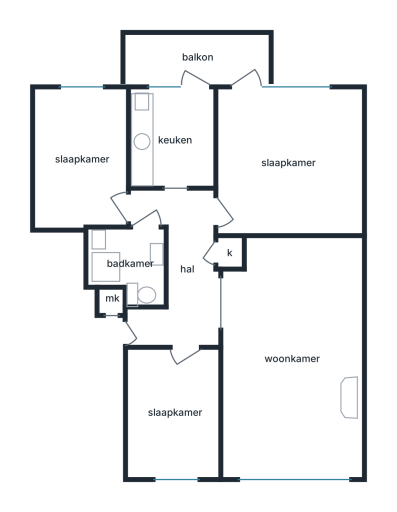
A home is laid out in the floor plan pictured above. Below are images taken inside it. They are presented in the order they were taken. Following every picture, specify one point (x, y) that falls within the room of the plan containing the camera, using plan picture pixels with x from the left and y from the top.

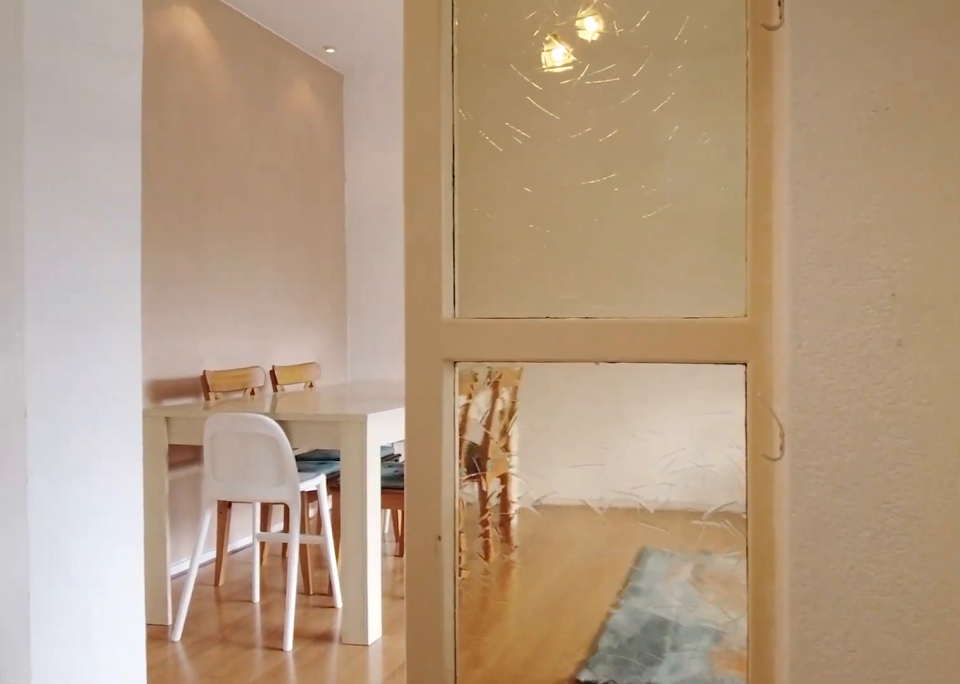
(181, 268)
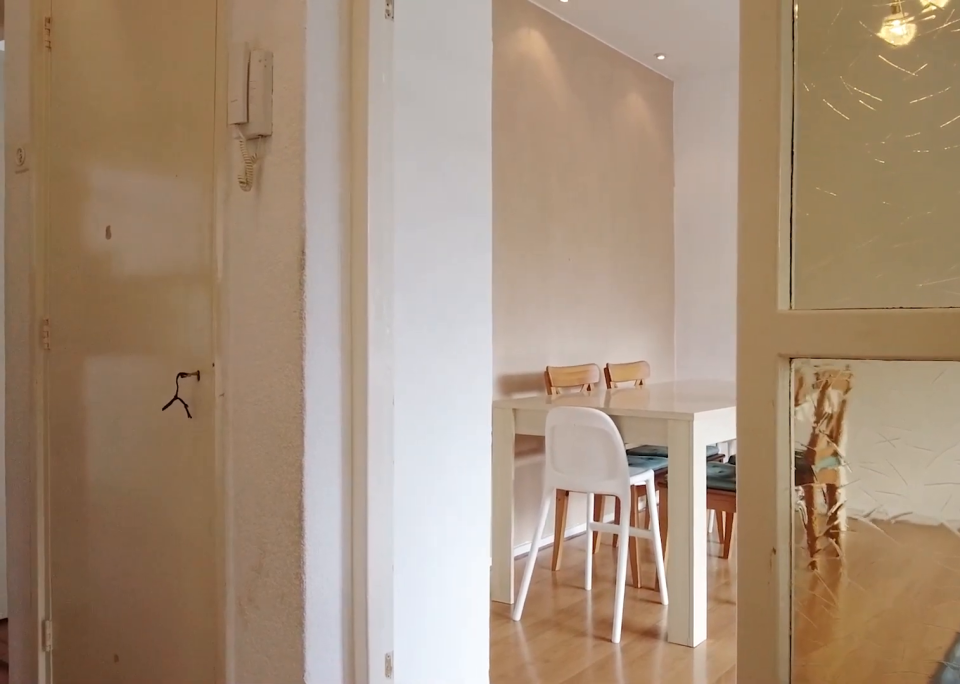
(181, 268)
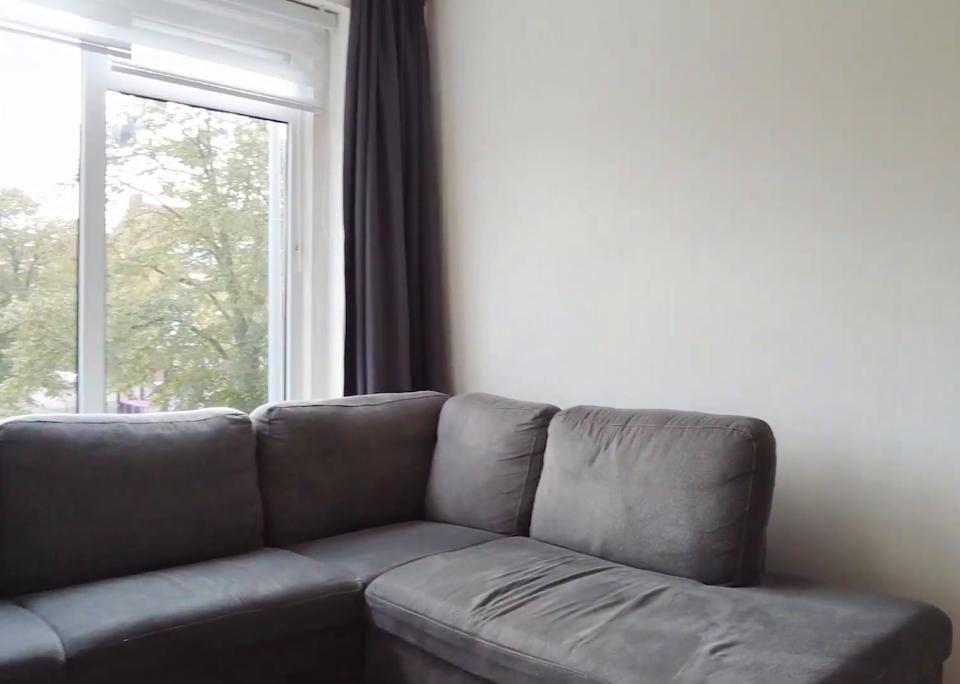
(291, 357)
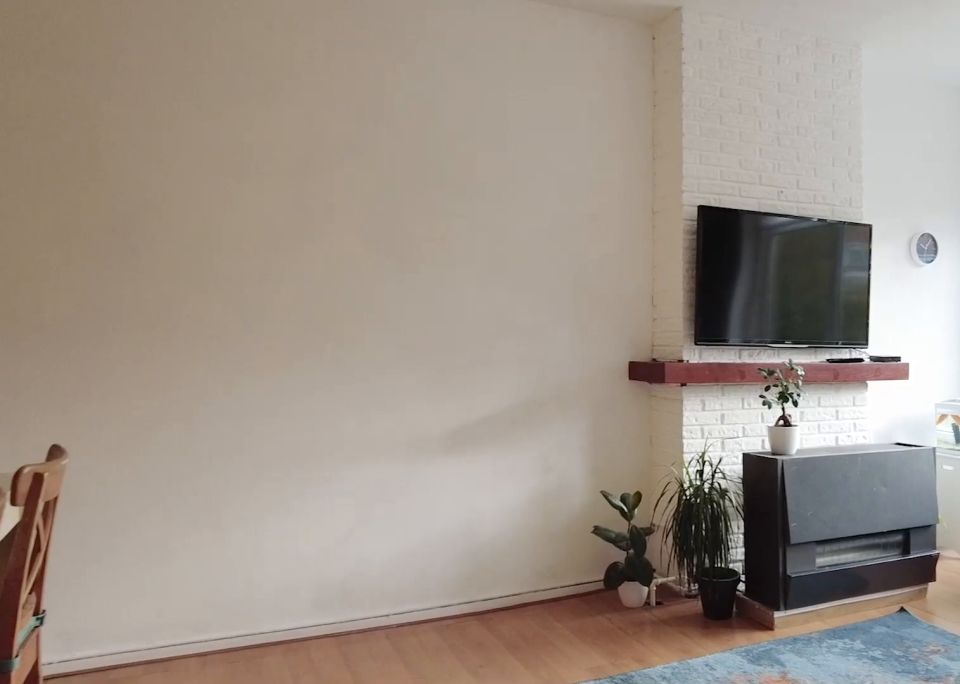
(291, 357)
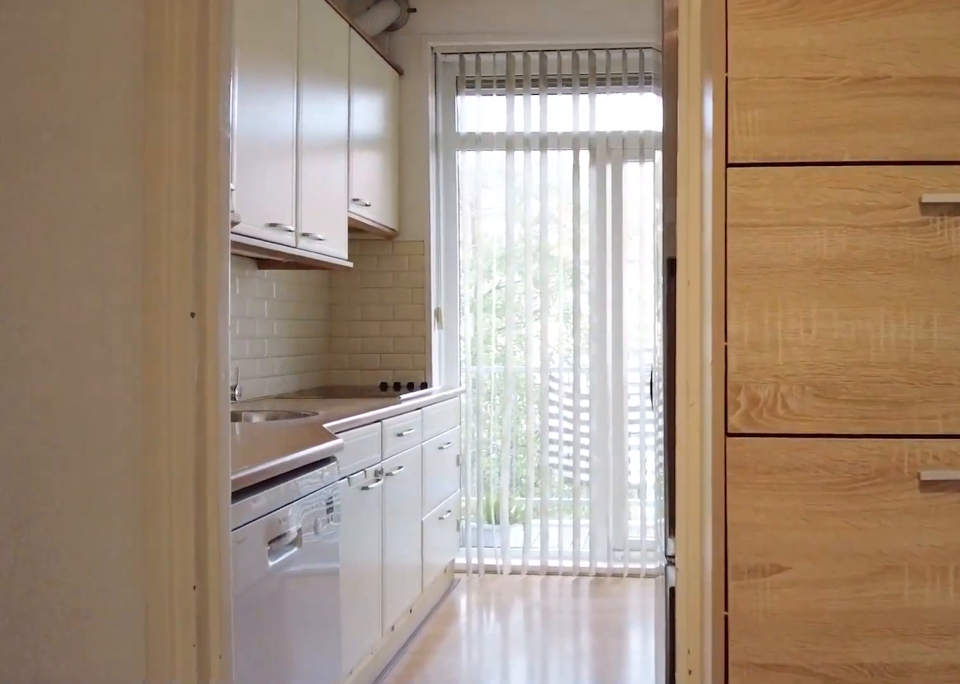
(181, 268)
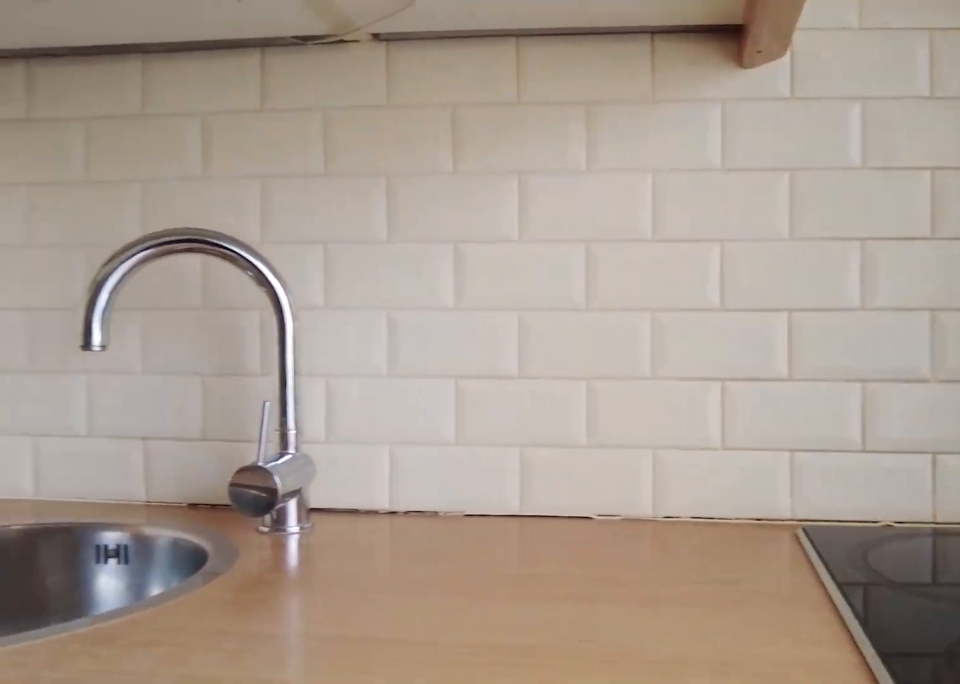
(173, 140)
